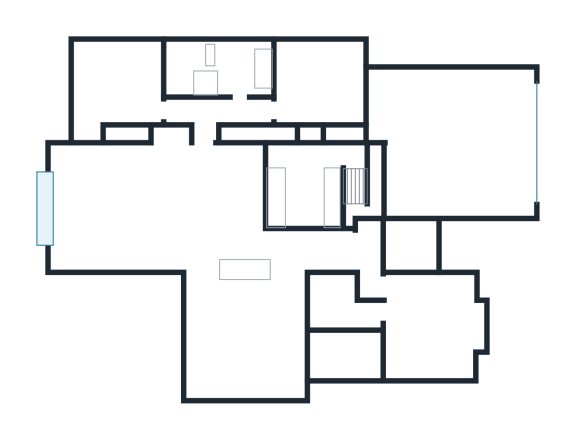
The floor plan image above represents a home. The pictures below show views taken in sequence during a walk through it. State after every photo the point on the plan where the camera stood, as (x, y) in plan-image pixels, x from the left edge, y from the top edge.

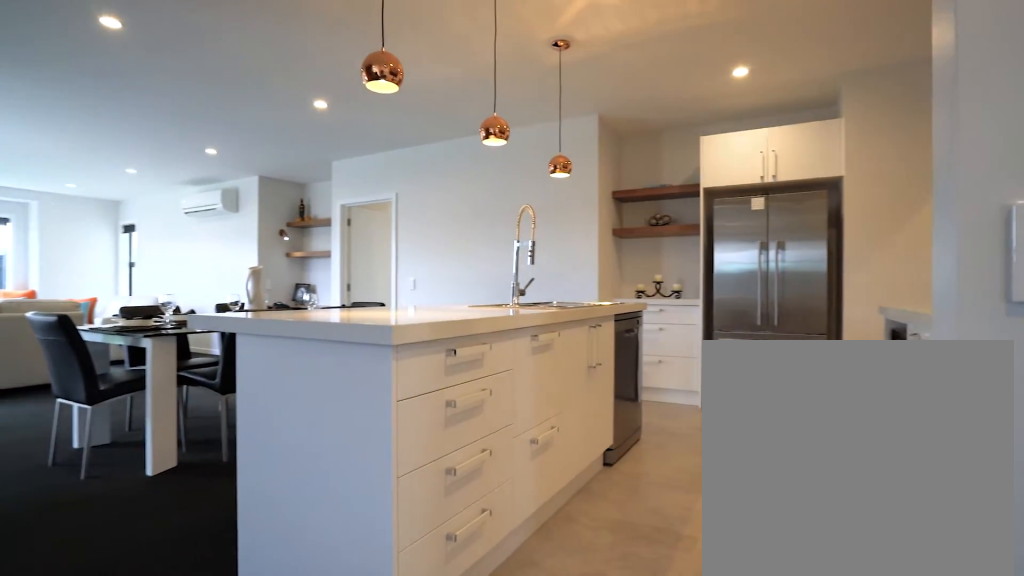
(305, 246)
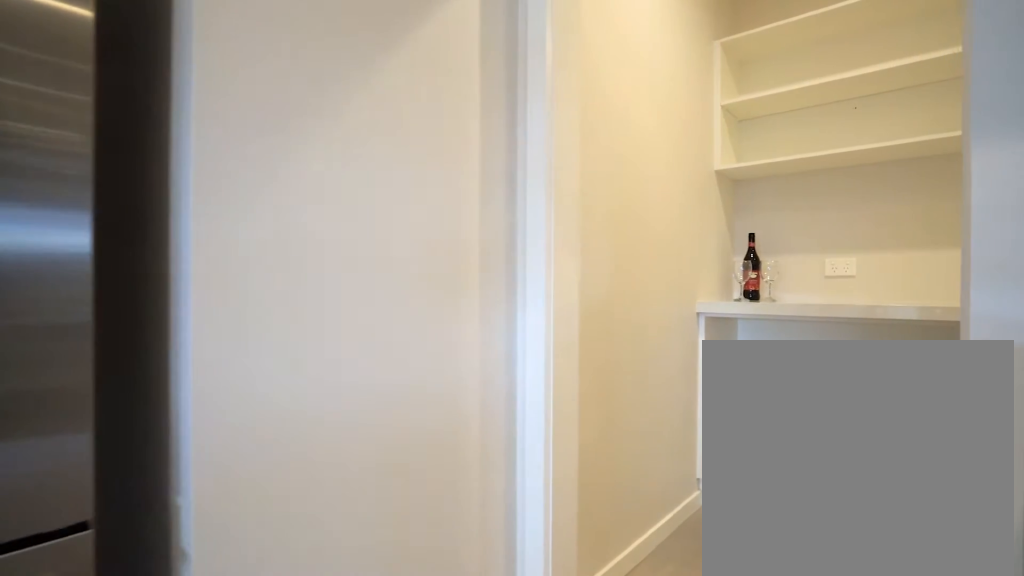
(308, 172)
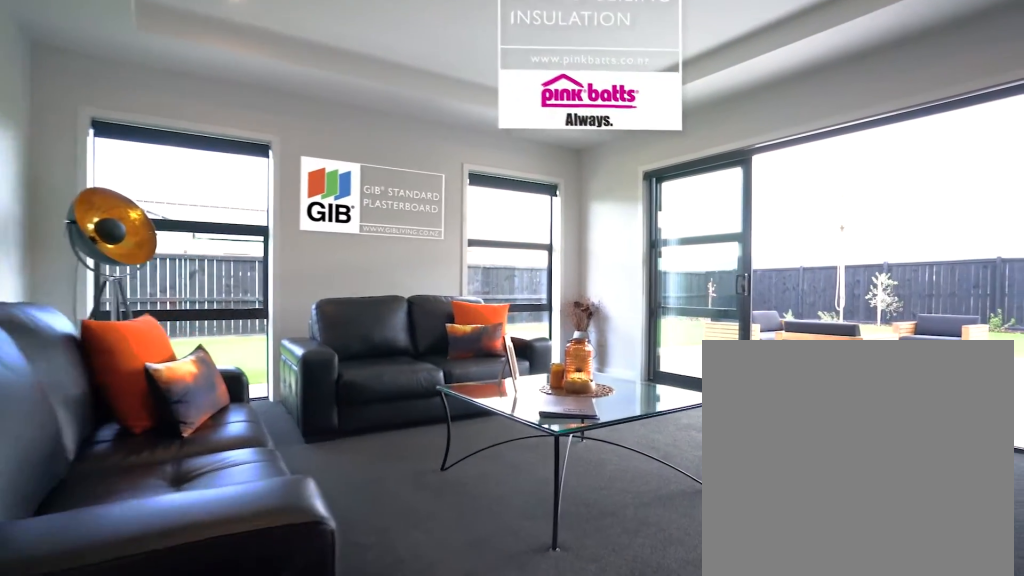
(267, 321)
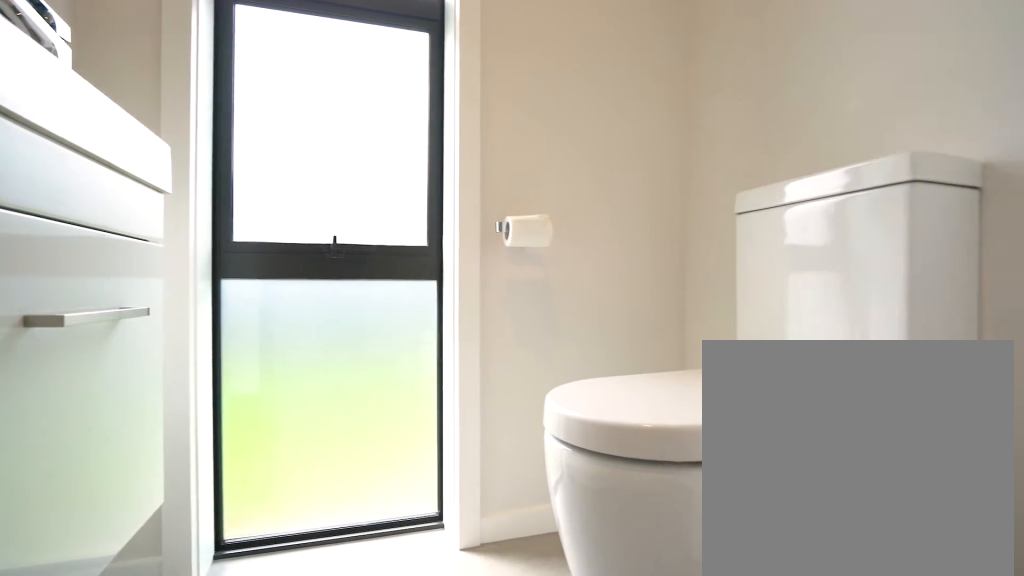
(175, 68)
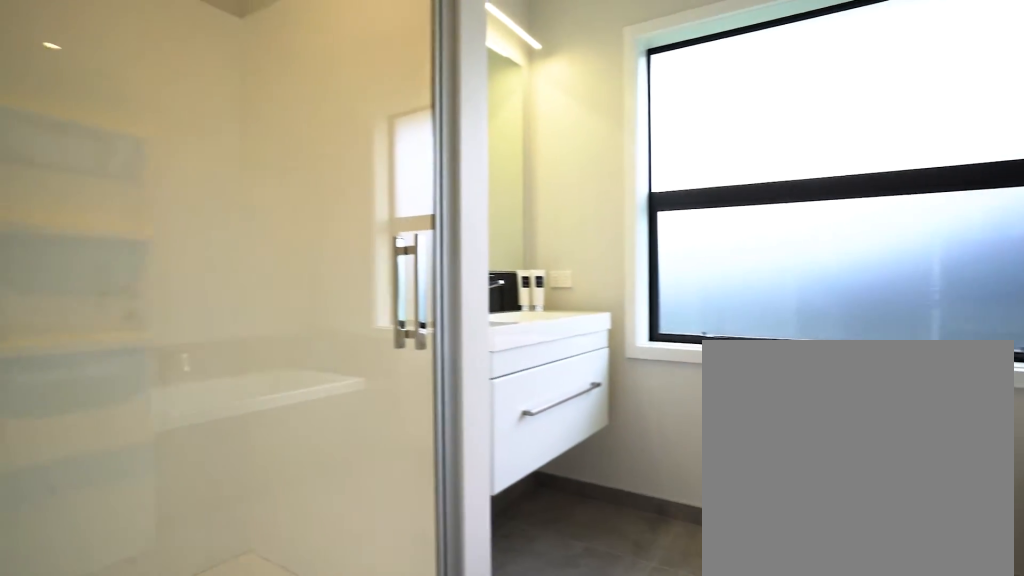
(239, 73)
